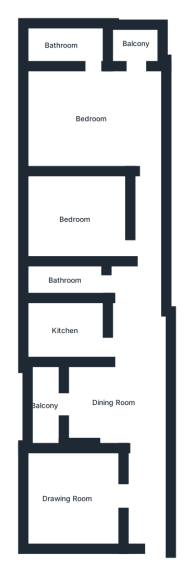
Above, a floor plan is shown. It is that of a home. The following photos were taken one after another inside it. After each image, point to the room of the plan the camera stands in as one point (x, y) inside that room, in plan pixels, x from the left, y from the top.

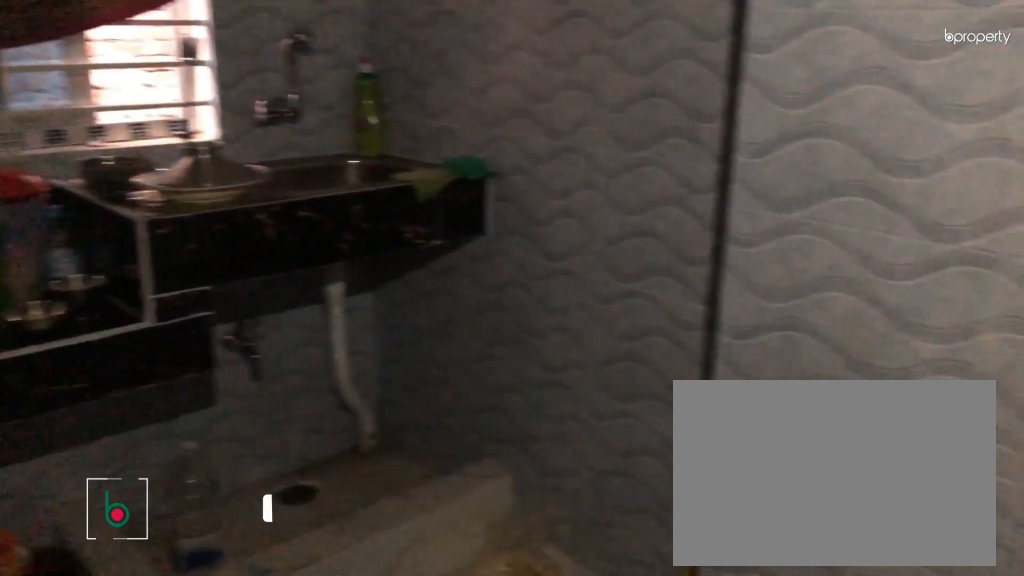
(69, 329)
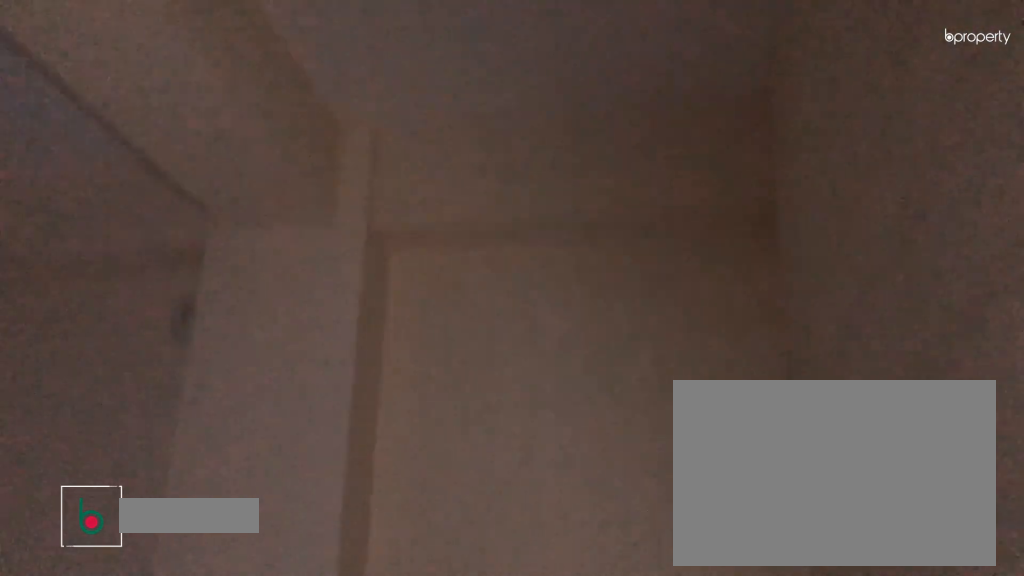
(76, 216)
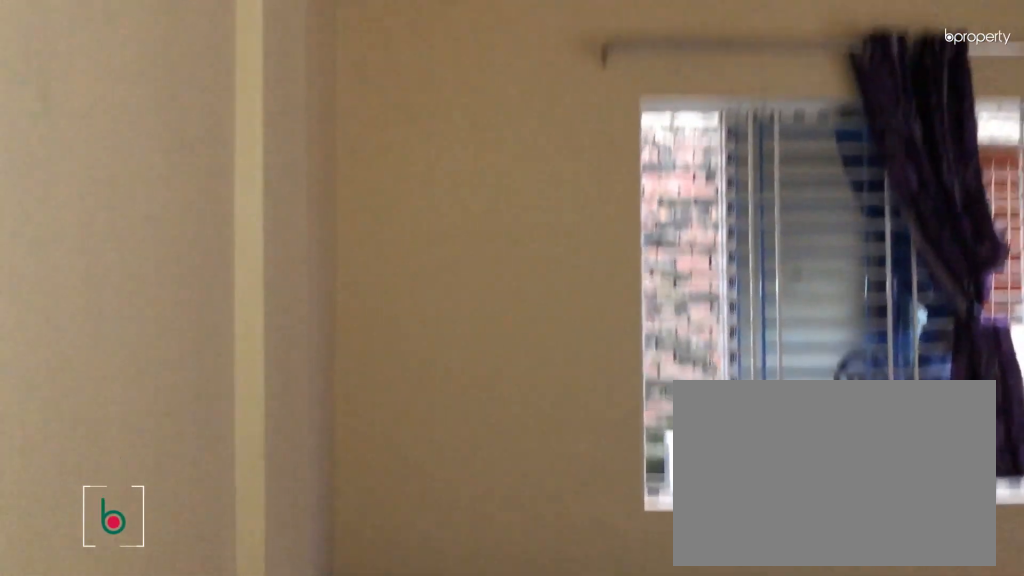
(88, 117)
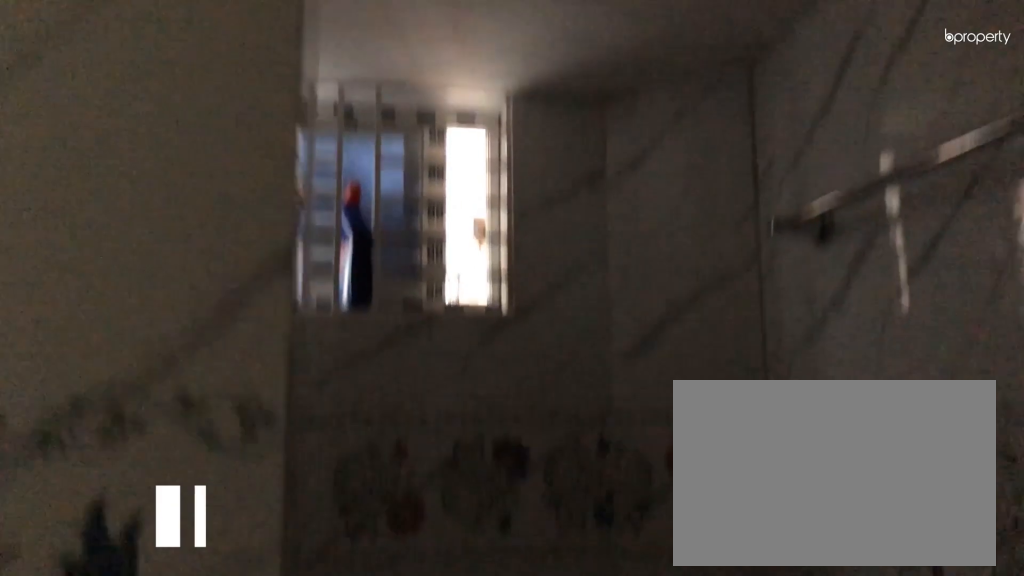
(63, 44)
